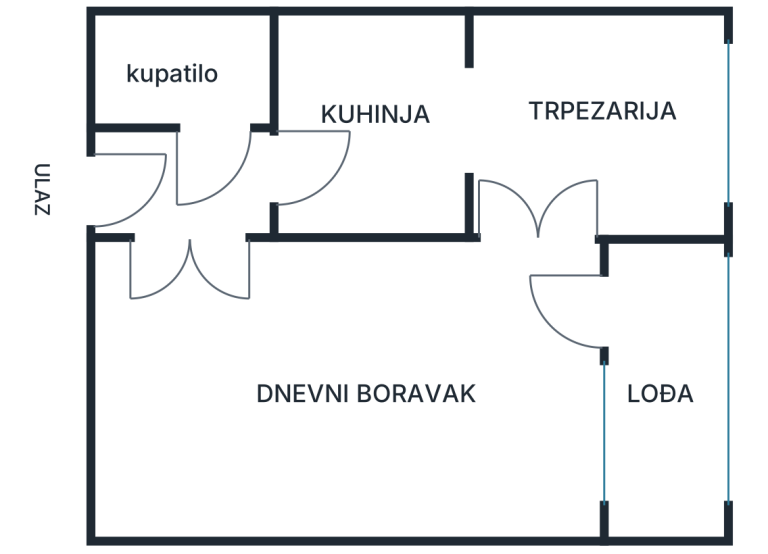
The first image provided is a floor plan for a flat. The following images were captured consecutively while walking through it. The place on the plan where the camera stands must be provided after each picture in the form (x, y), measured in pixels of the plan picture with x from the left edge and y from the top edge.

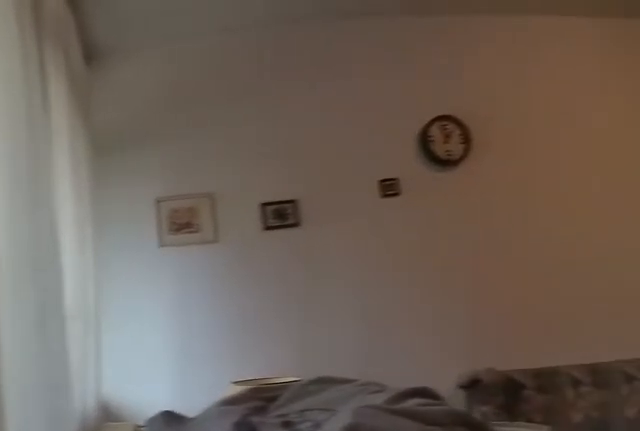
(582, 287)
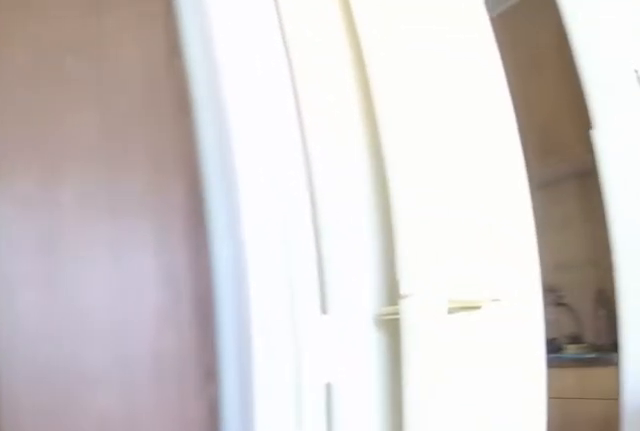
(581, 282)
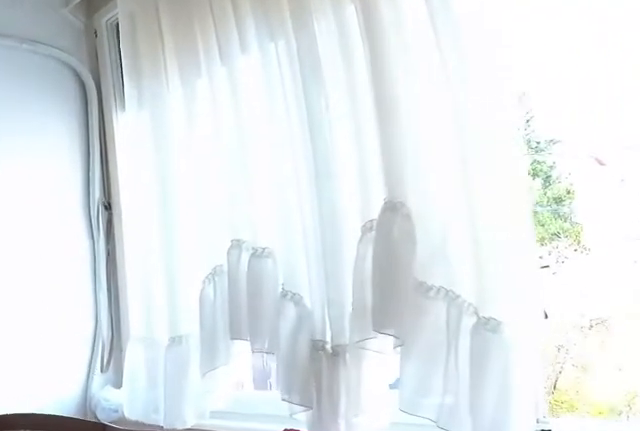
(552, 184)
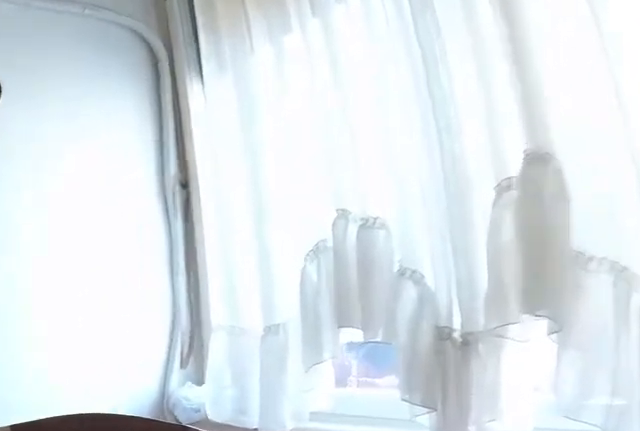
(575, 179)
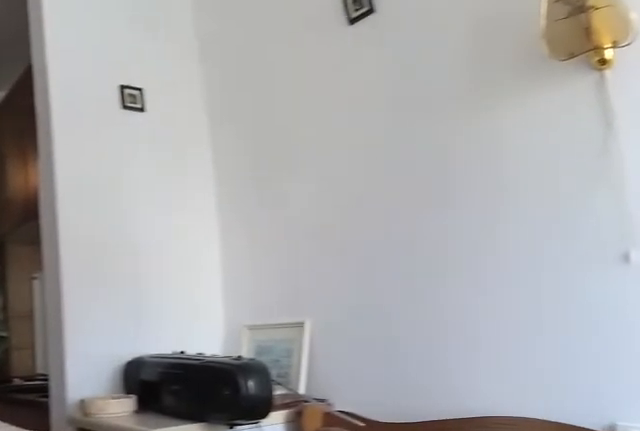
(648, 168)
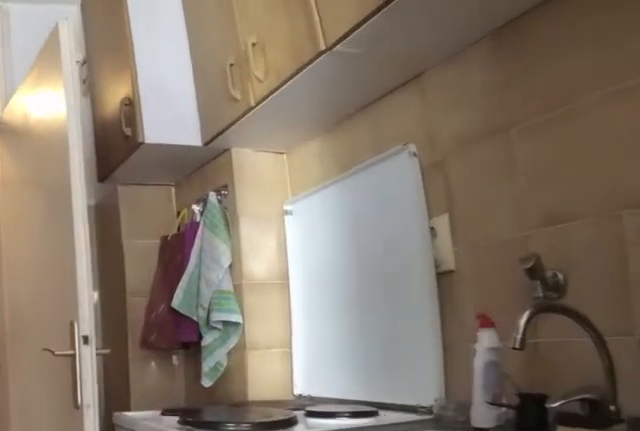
(504, 131)
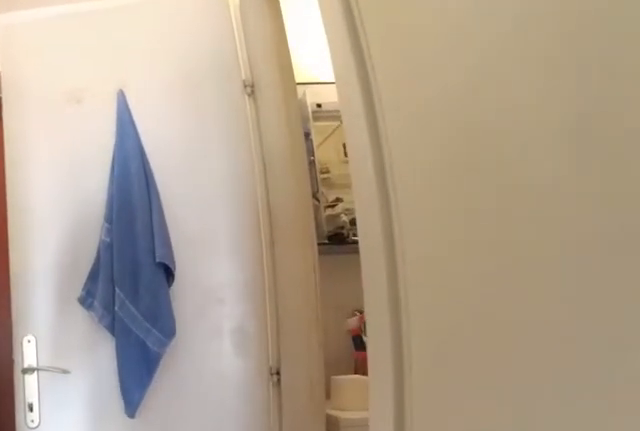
(327, 154)
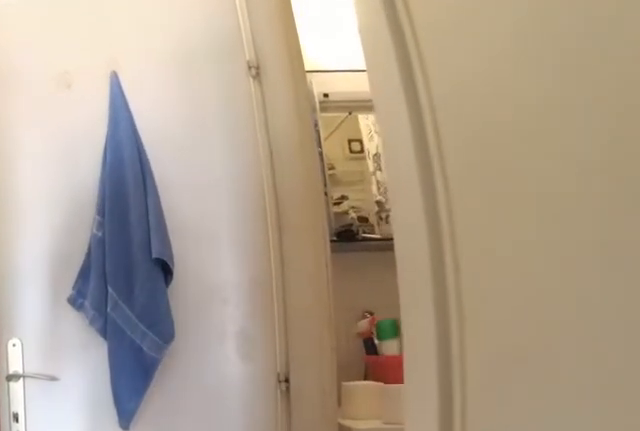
(314, 157)
